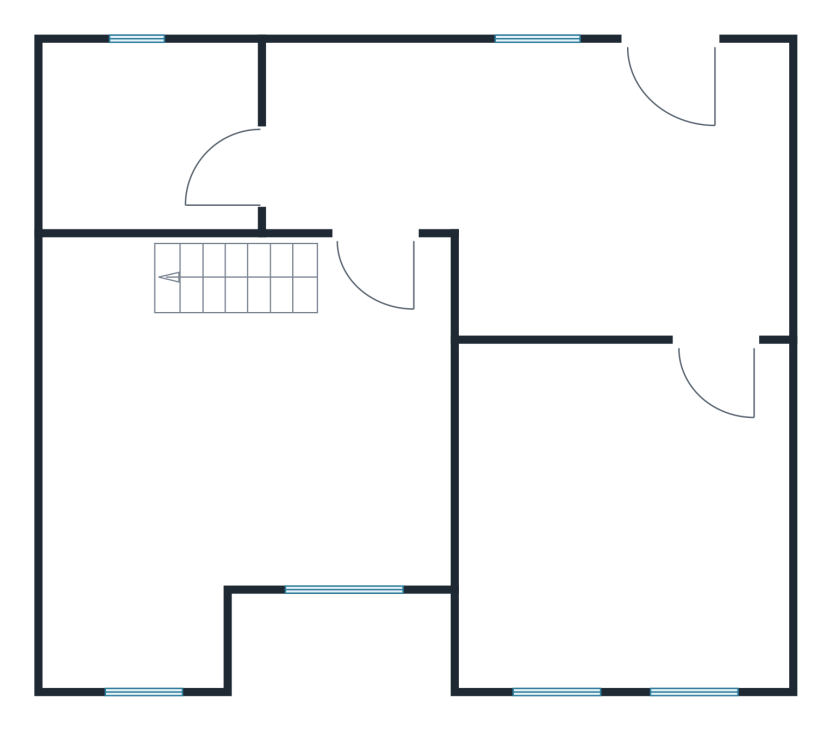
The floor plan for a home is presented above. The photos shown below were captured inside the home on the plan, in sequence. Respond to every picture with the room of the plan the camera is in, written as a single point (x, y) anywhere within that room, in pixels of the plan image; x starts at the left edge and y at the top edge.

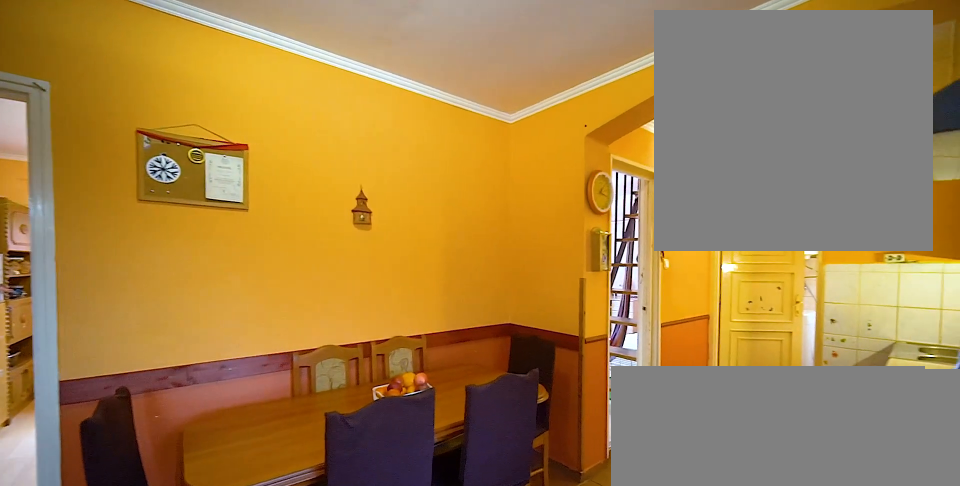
(566, 188)
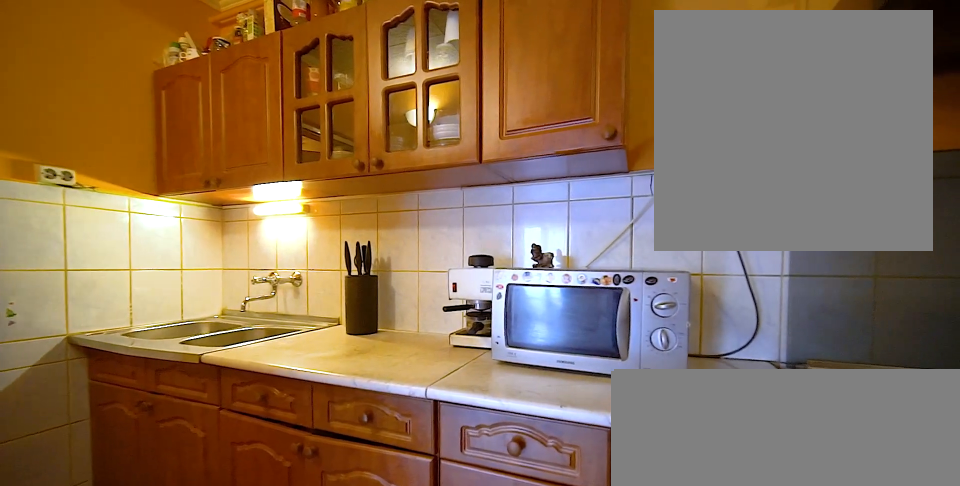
(567, 188)
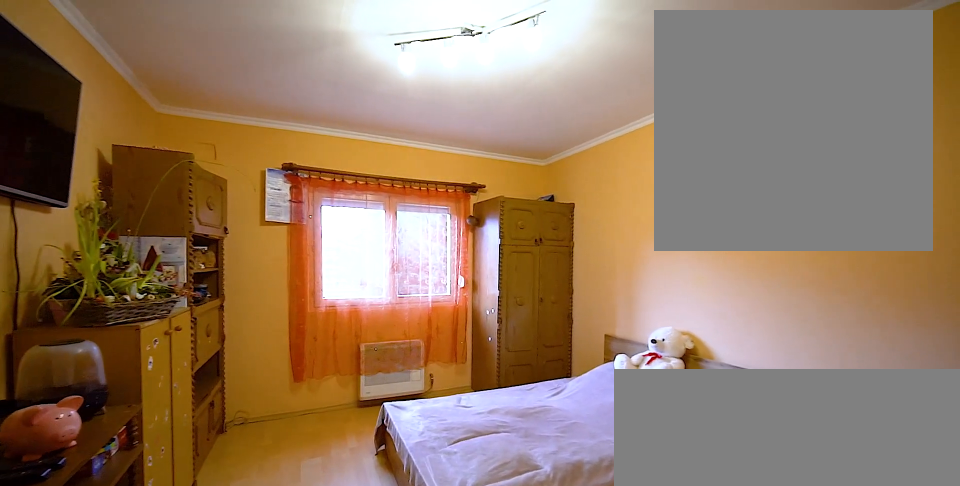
(632, 517)
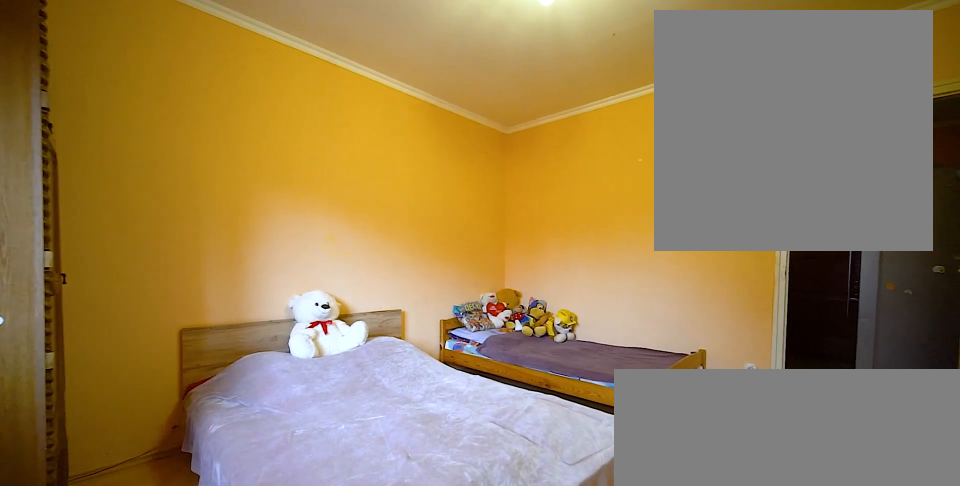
(632, 516)
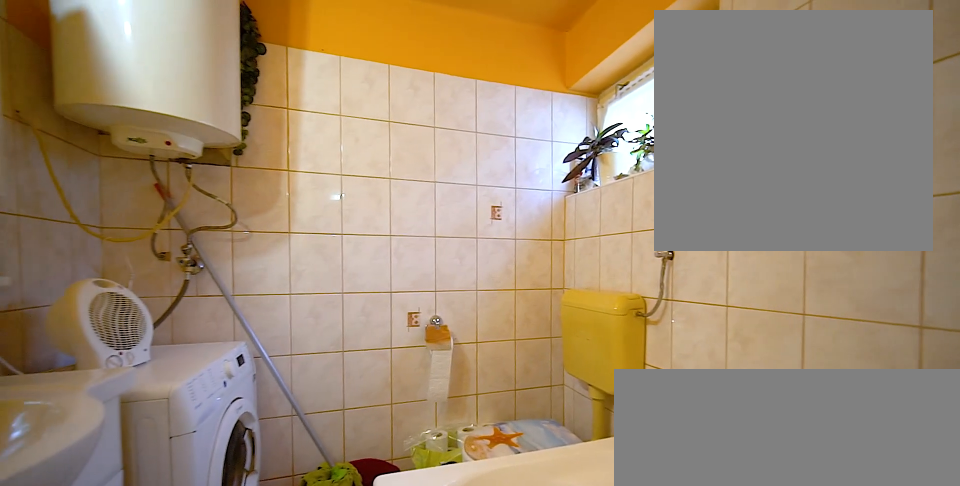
(152, 142)
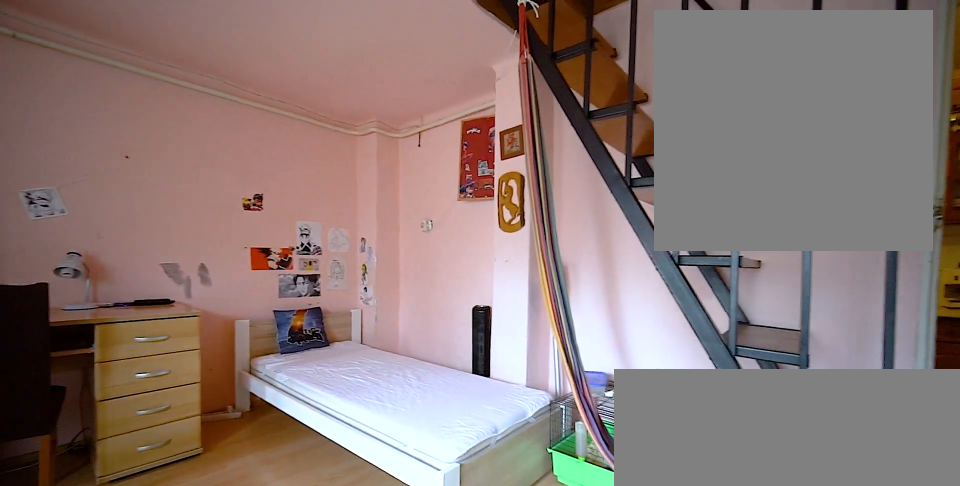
(218, 435)
